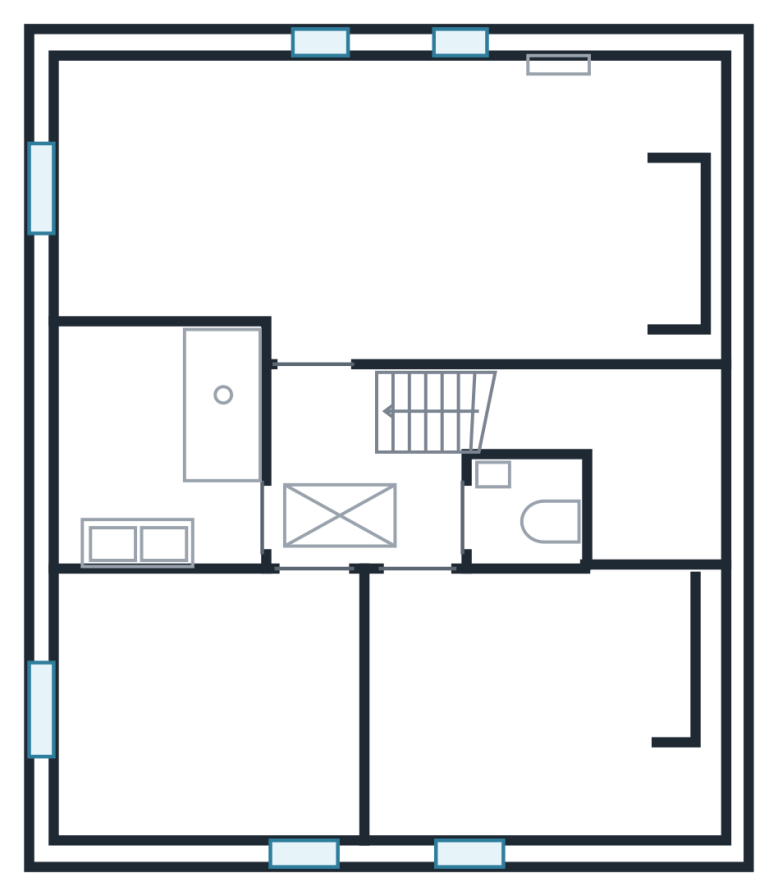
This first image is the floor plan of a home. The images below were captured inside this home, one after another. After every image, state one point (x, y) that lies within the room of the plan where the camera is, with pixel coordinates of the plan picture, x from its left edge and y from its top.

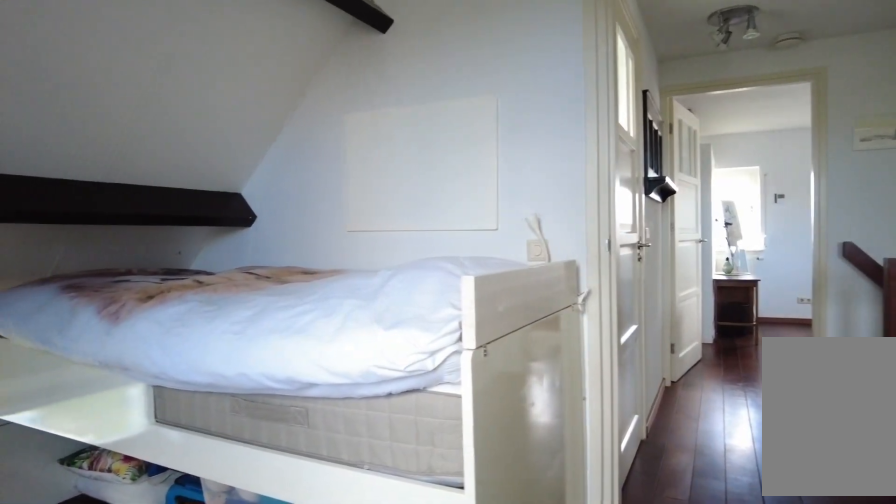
(245, 709)
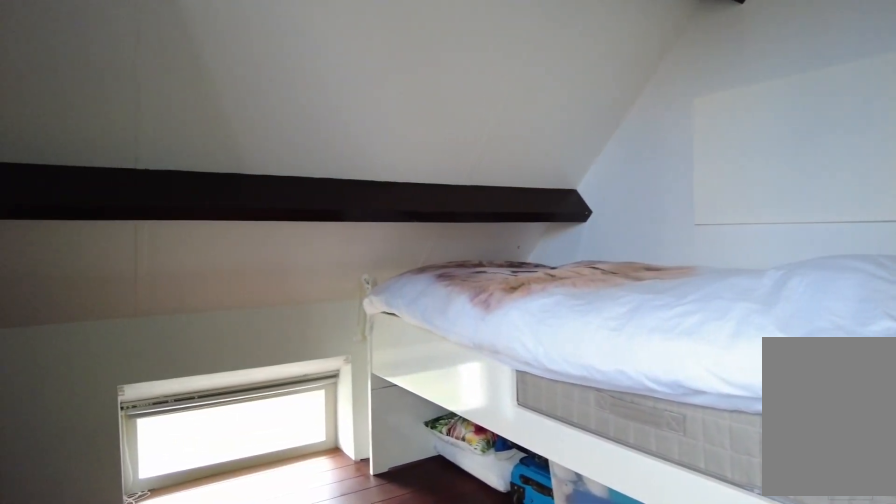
(245, 709)
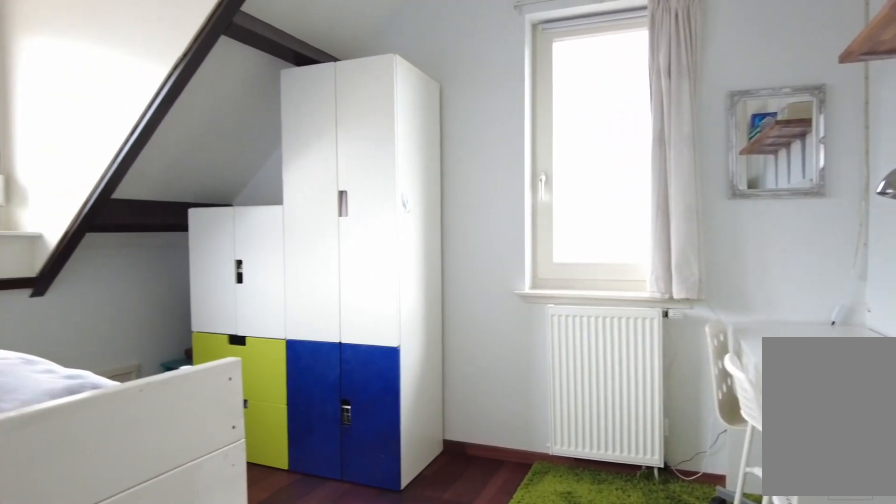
(525, 705)
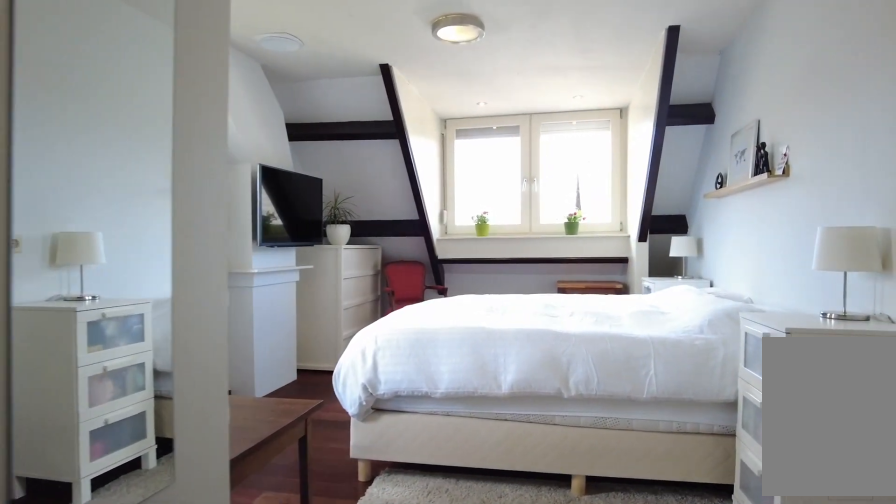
(412, 208)
